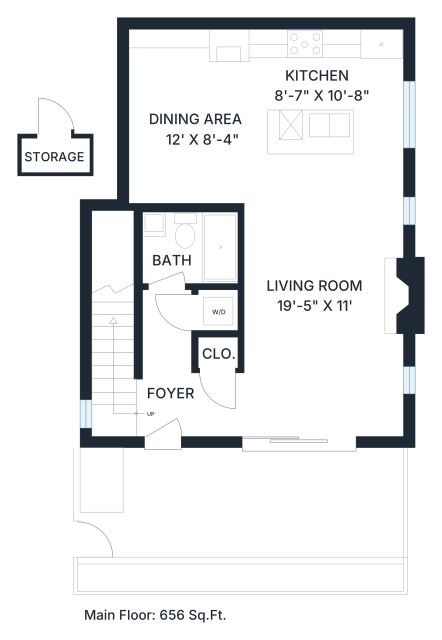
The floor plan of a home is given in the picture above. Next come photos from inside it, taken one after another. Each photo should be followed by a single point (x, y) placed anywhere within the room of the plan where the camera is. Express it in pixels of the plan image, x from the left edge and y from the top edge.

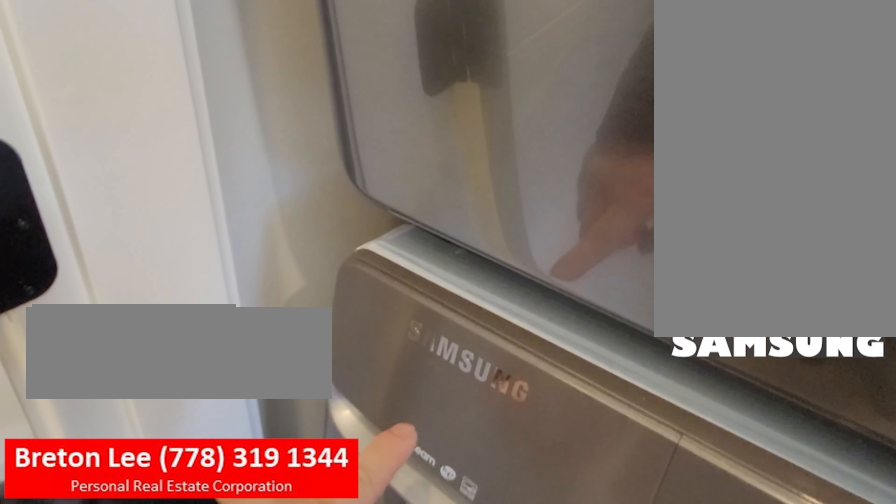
(219, 310)
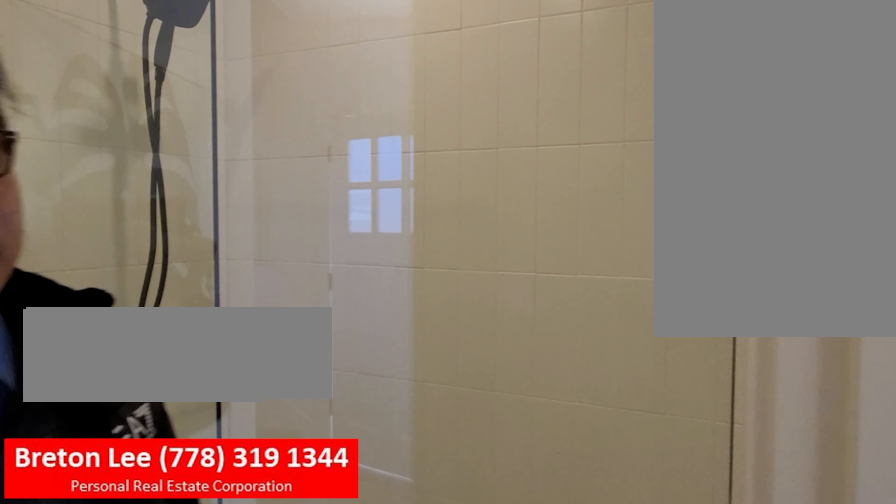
(172, 263)
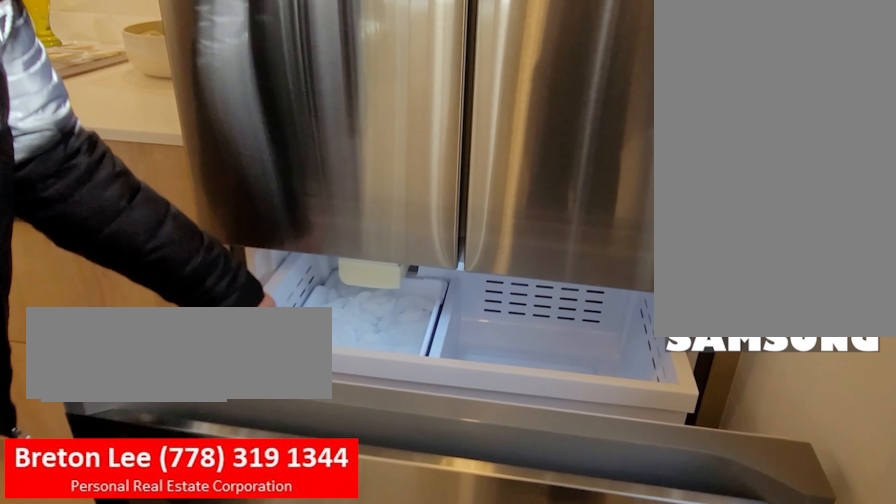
(378, 123)
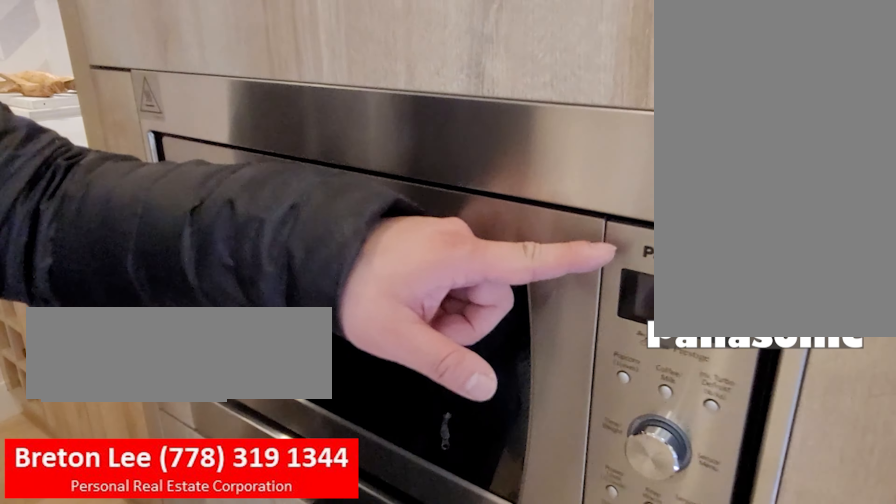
(378, 123)
